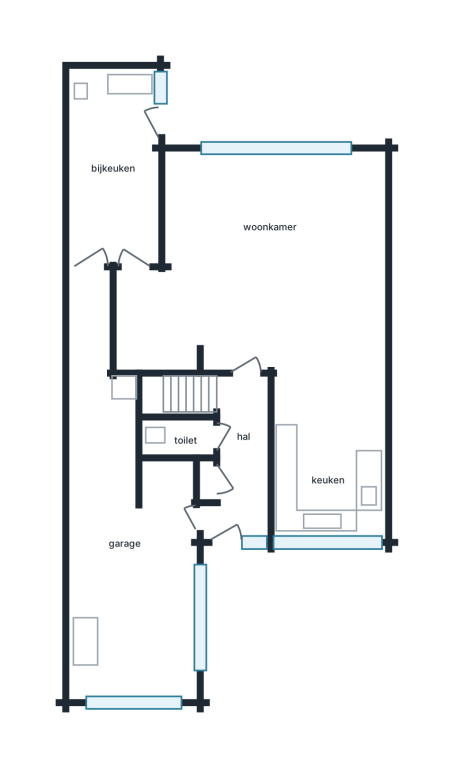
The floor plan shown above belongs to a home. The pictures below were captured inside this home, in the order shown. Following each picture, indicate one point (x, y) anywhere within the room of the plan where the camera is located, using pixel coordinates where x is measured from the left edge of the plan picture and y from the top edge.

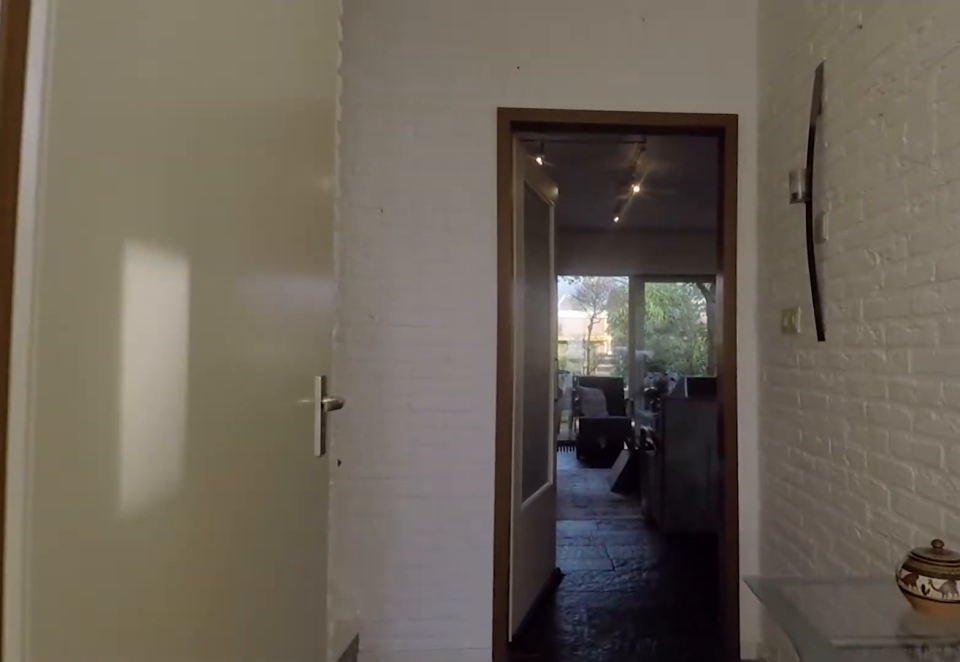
(239, 458)
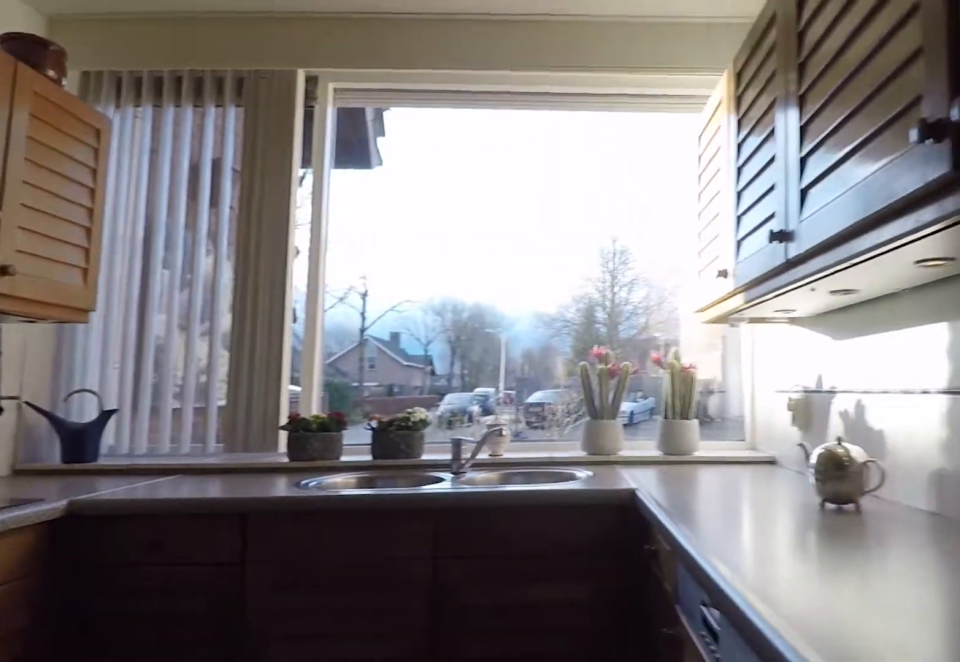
(327, 453)
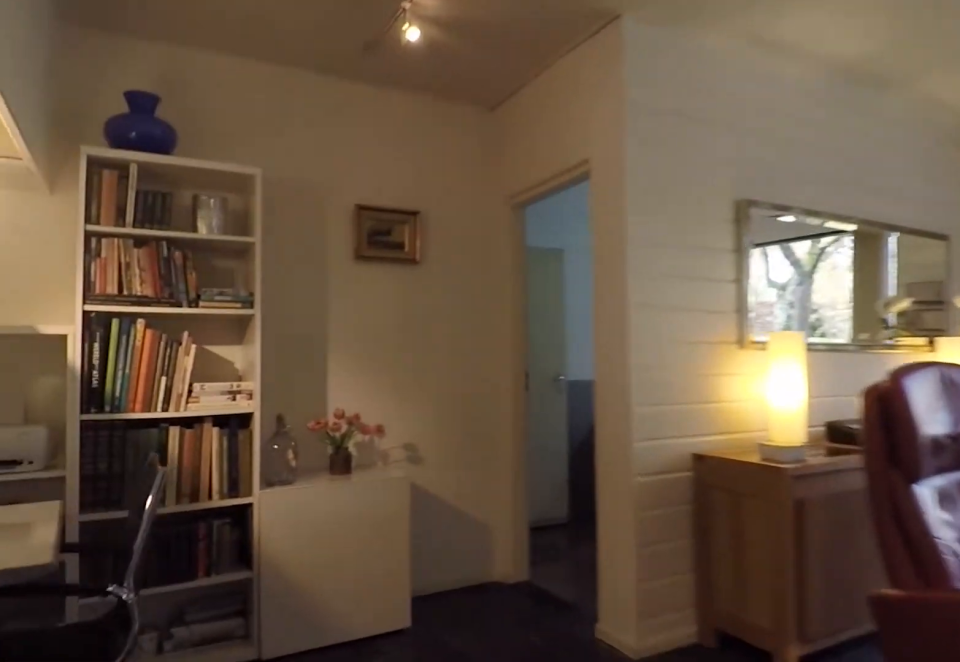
(188, 300)
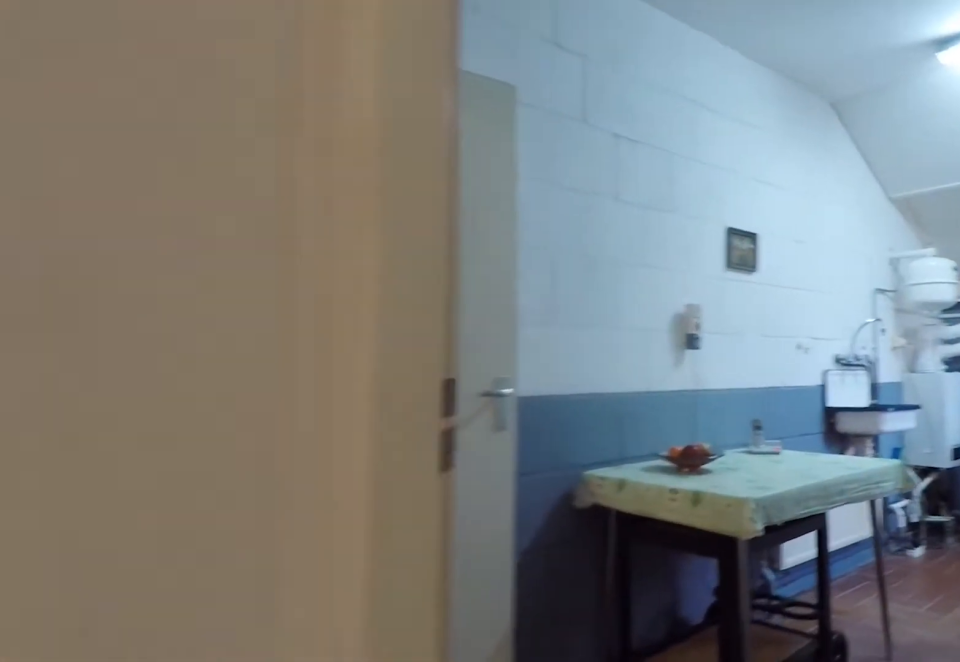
(188, 300)
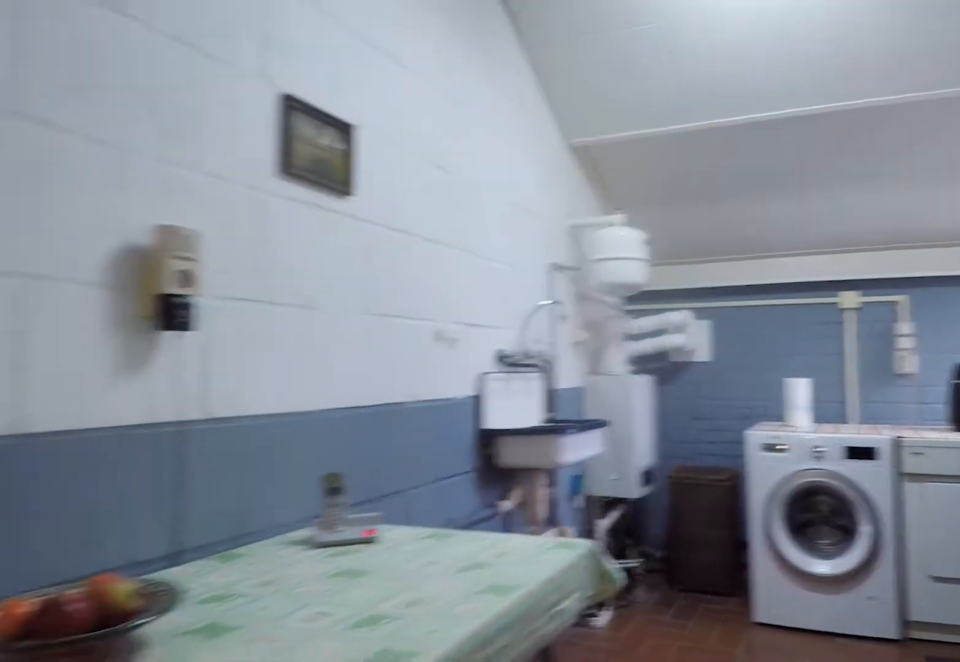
(113, 167)
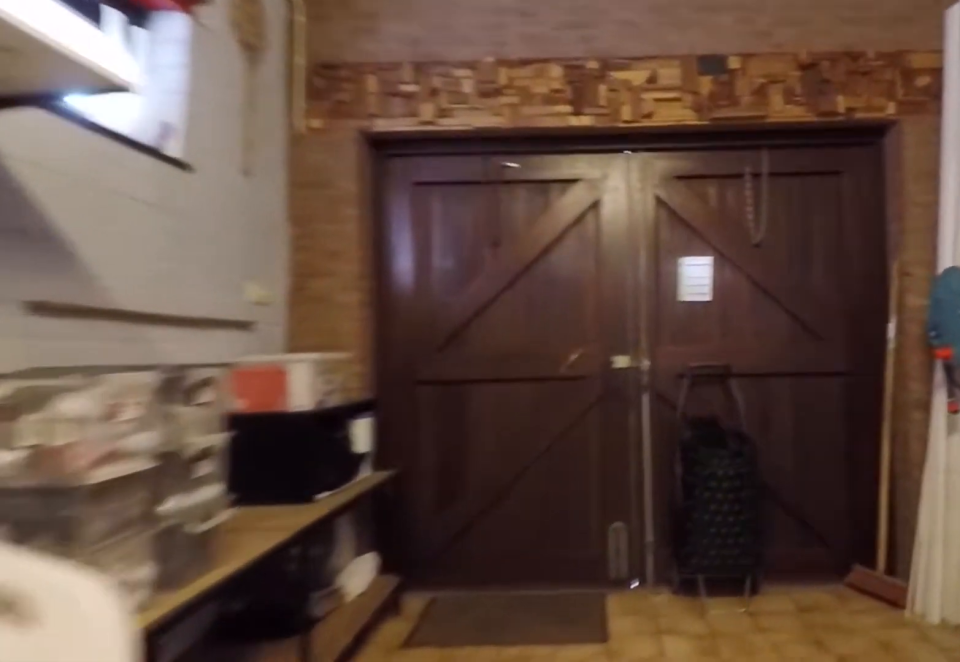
(127, 525)
